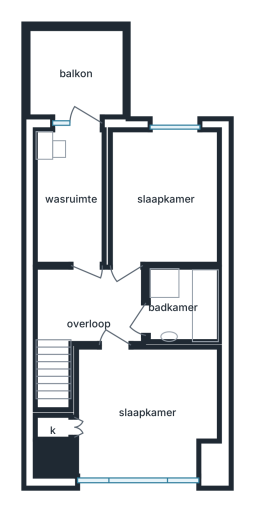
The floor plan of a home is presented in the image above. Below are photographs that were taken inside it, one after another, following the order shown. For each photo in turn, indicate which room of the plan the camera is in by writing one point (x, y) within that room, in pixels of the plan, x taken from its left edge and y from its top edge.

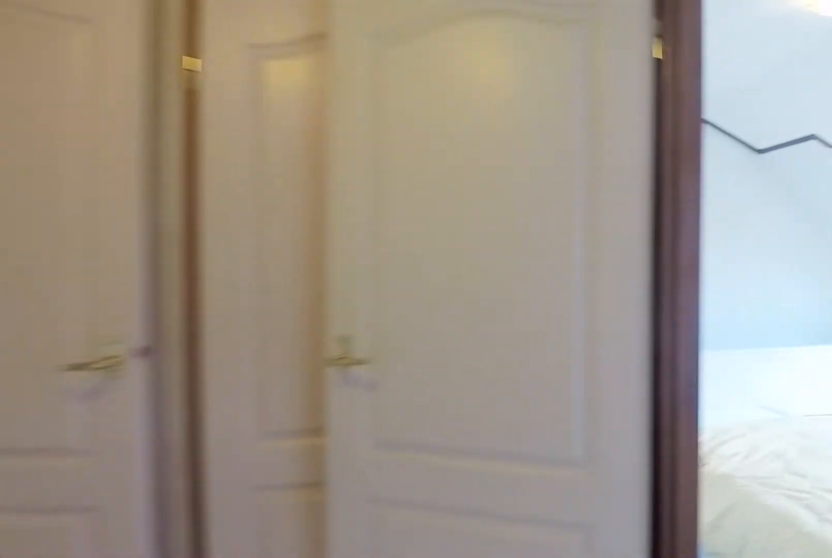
(93, 306)
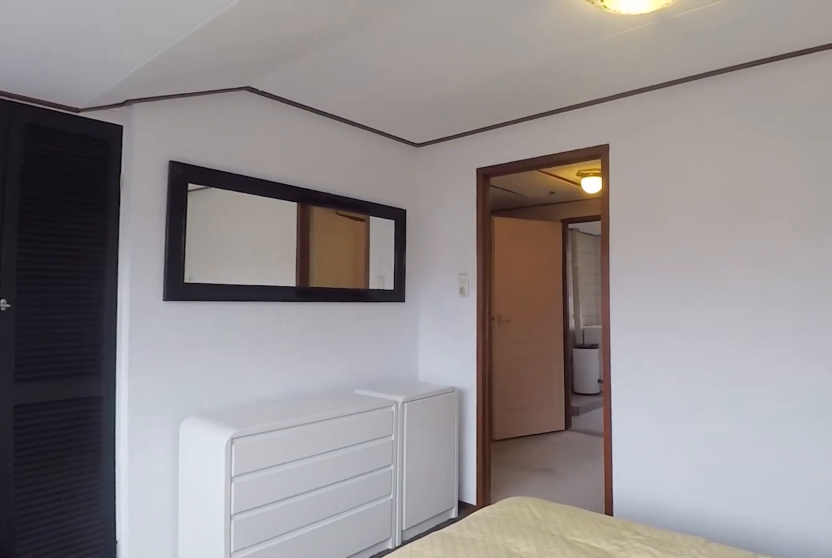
(144, 410)
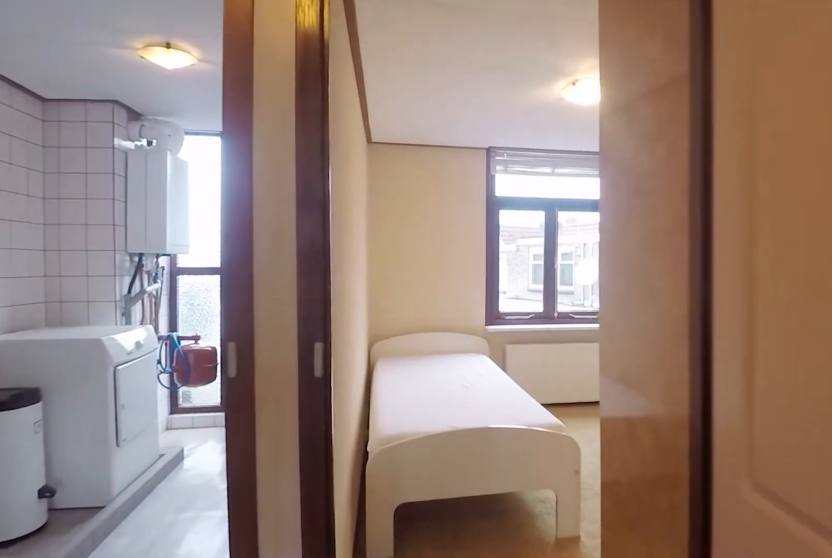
(92, 306)
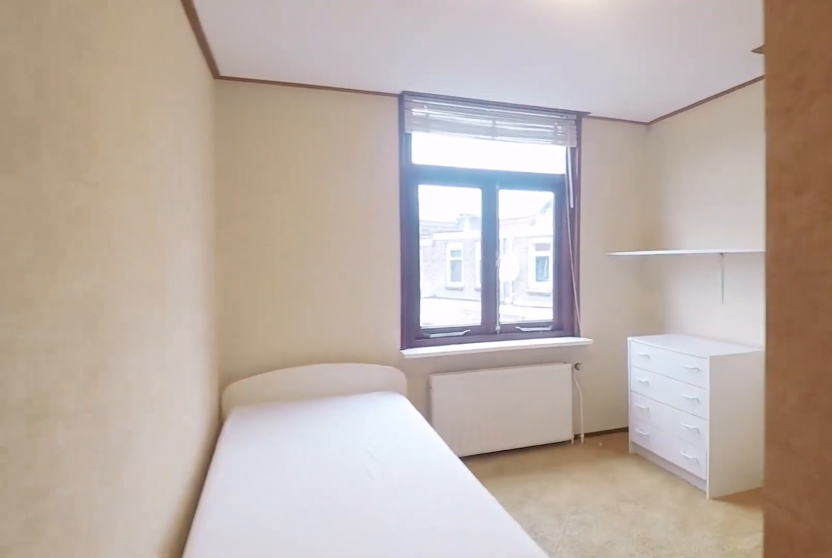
(165, 197)
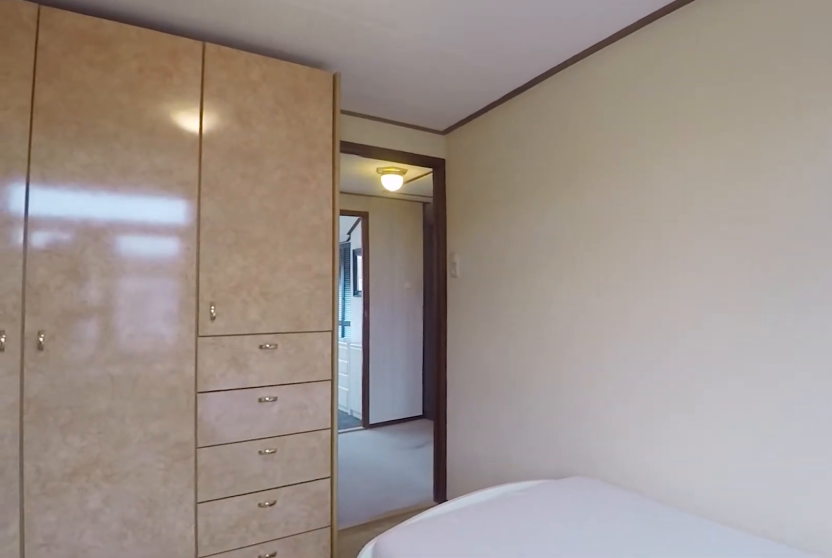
(165, 197)
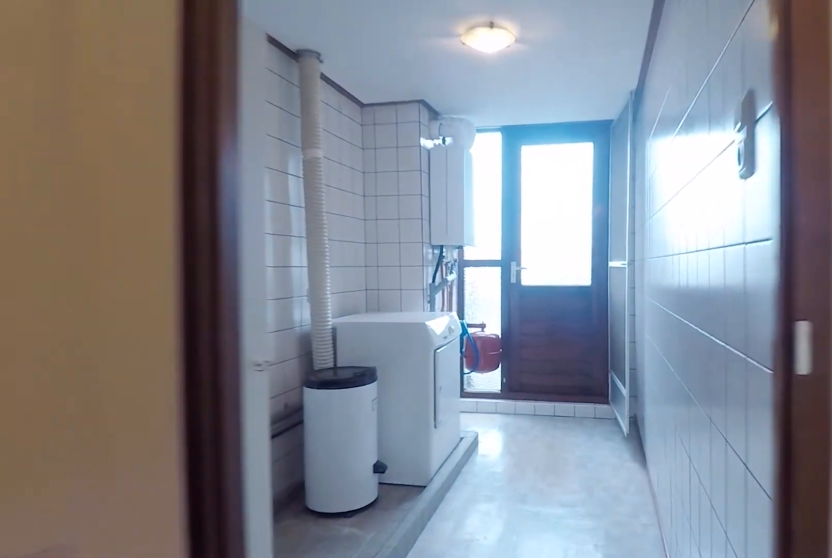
(92, 306)
